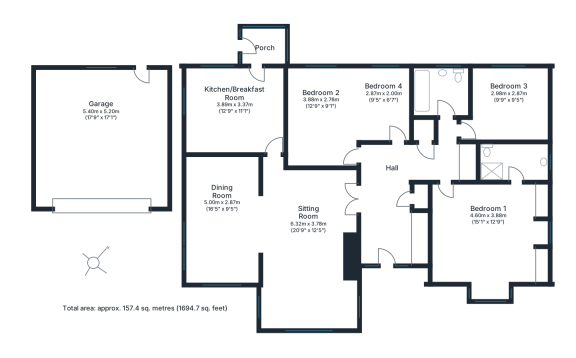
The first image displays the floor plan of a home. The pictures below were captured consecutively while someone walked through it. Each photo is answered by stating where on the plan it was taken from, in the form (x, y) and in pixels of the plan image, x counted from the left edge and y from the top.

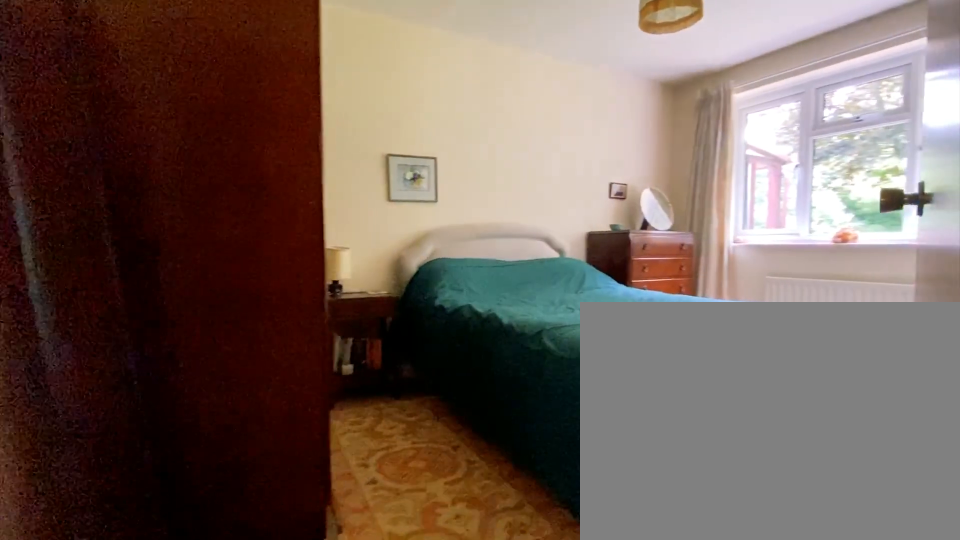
(357, 156)
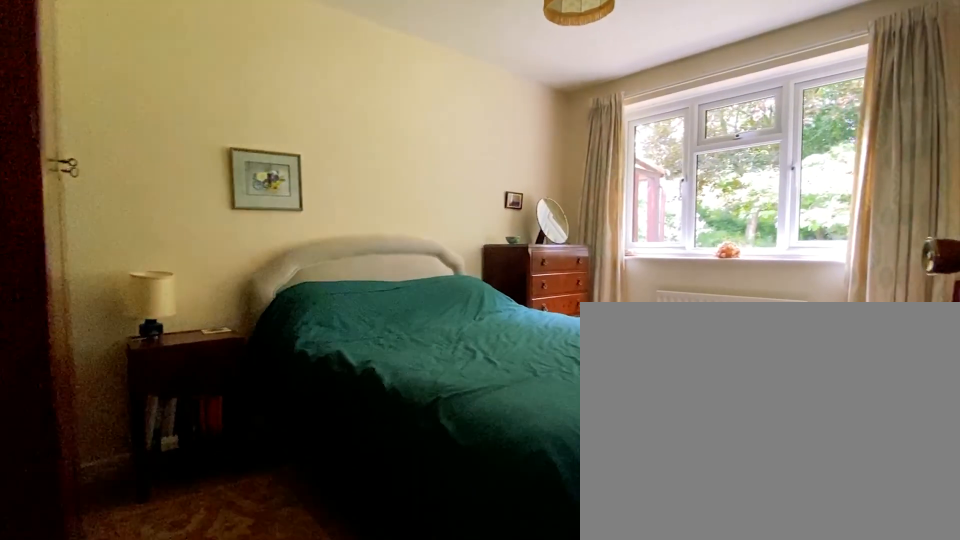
(346, 149)
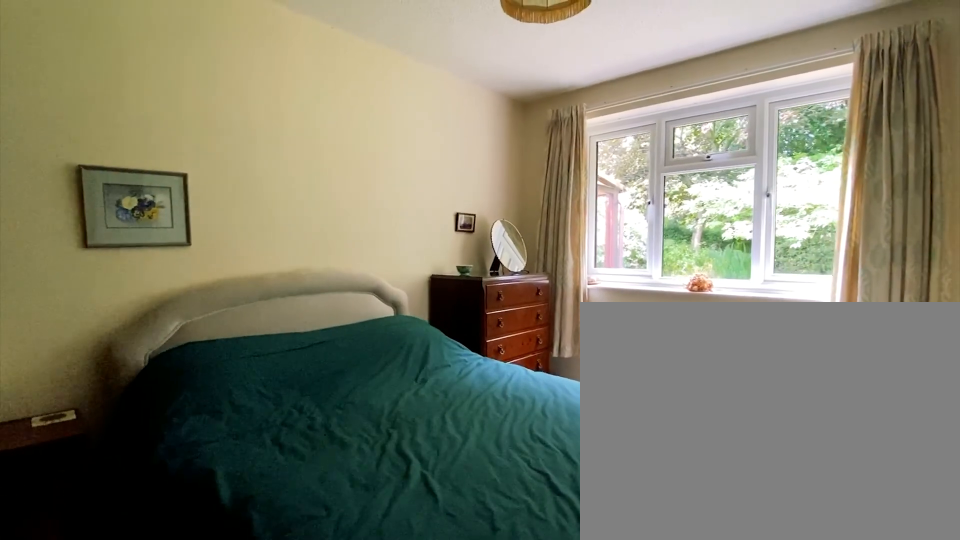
(328, 138)
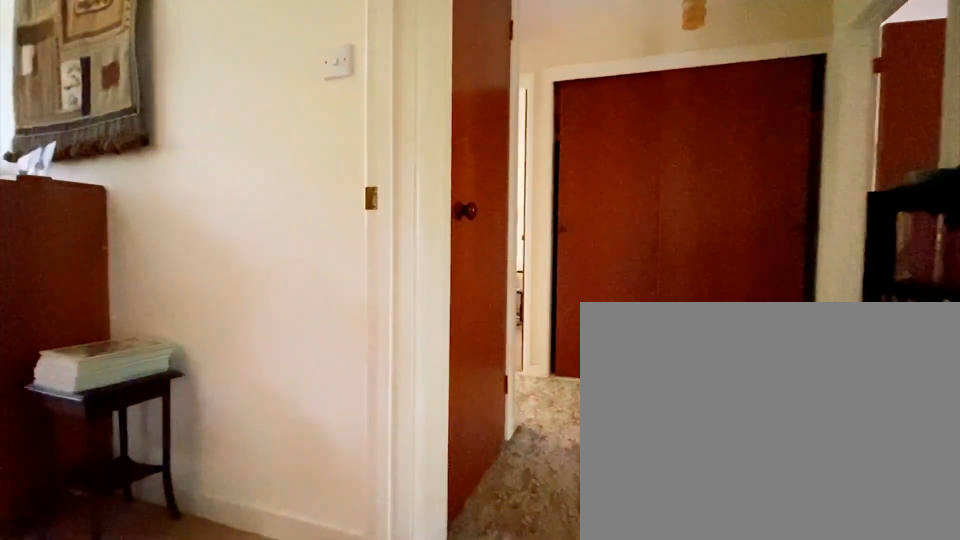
(380, 156)
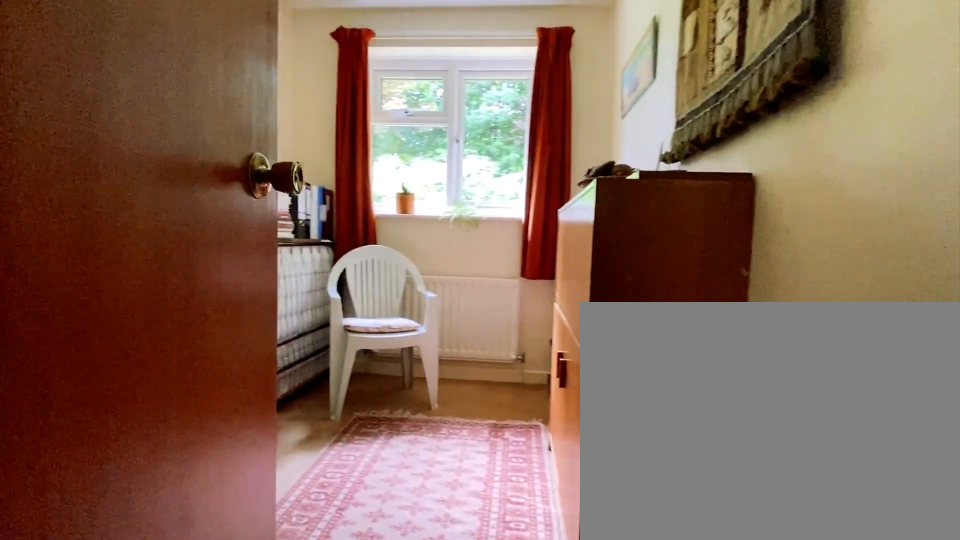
(391, 138)
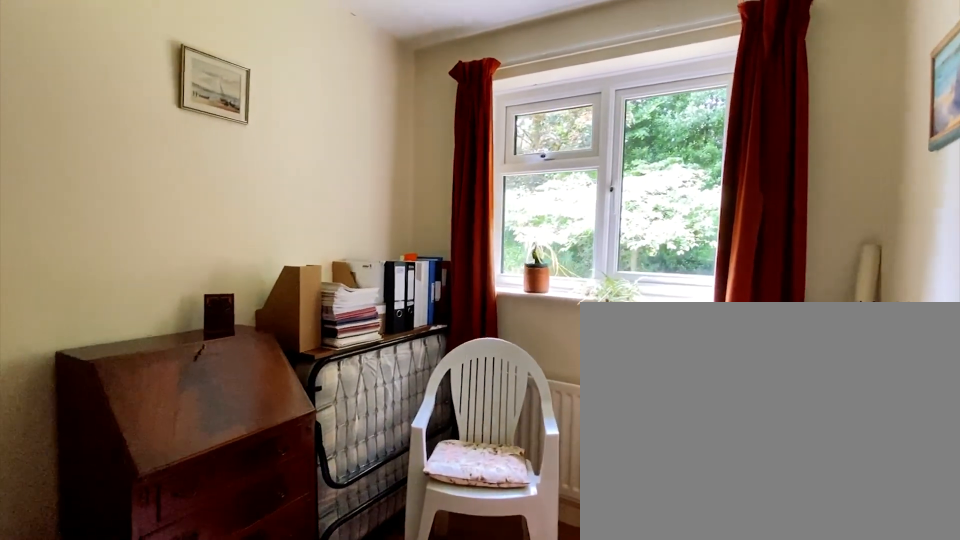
(383, 114)
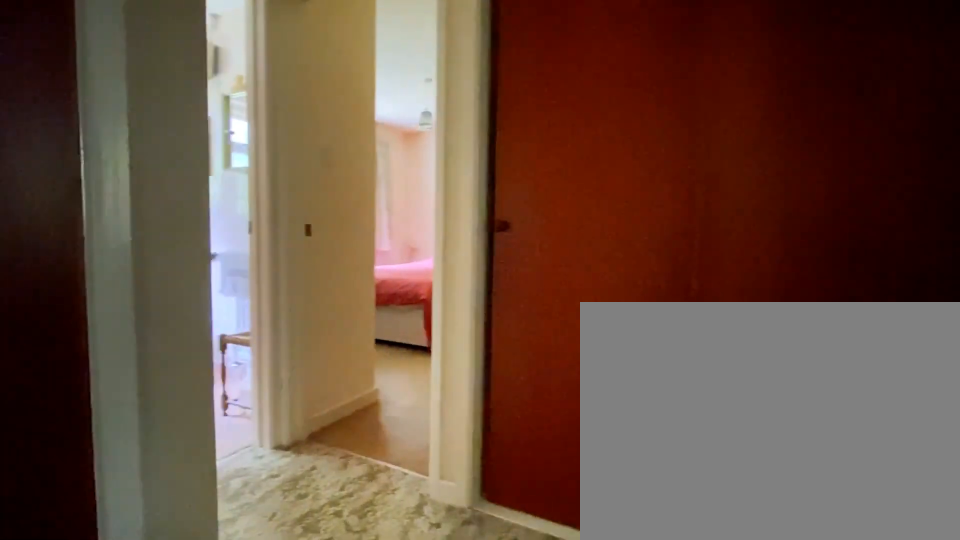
(430, 155)
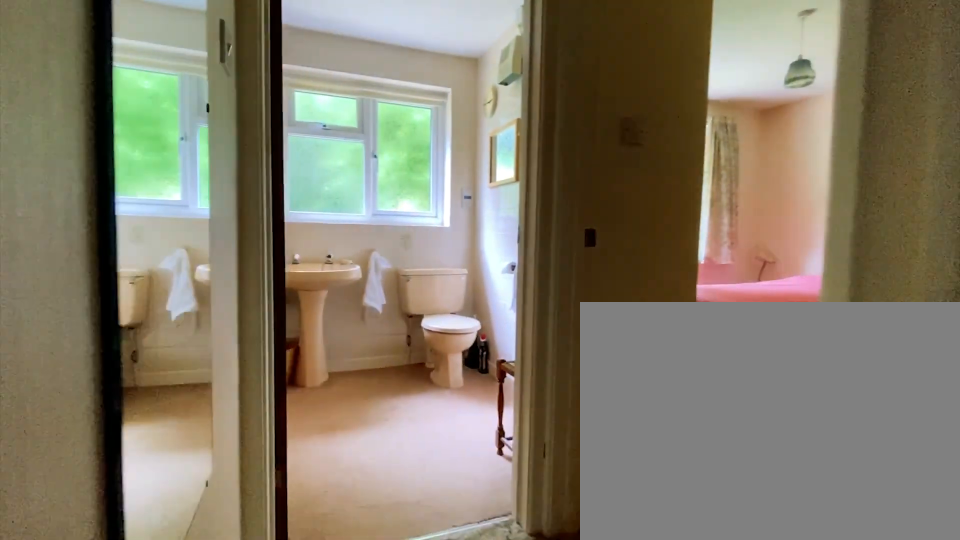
(447, 148)
